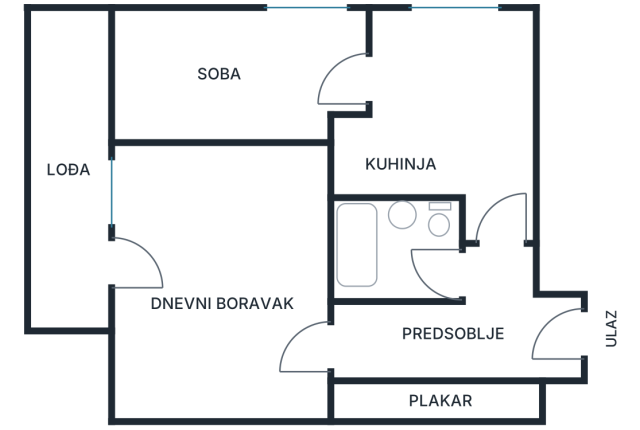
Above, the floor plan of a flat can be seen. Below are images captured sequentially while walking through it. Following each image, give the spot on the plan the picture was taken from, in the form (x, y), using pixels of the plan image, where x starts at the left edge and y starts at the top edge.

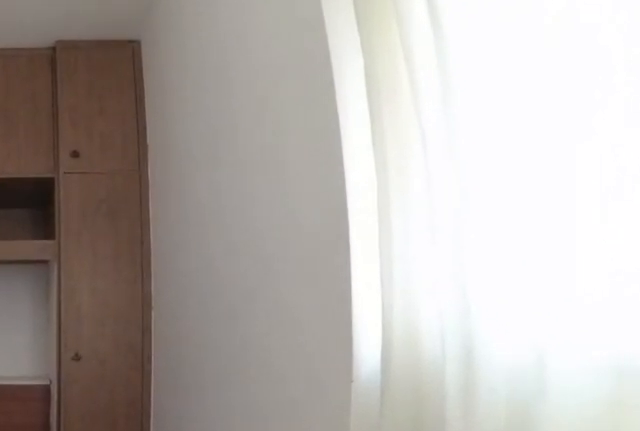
(363, 85)
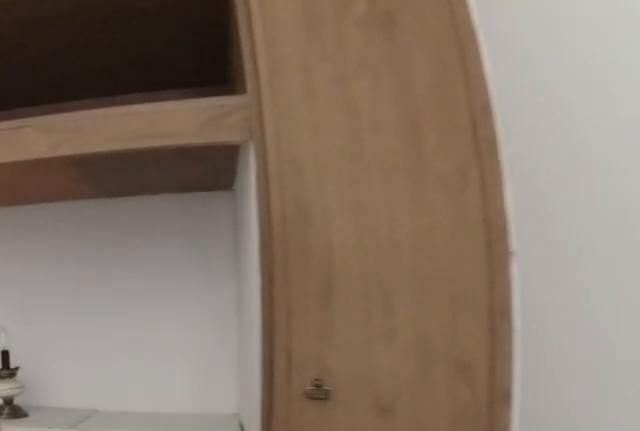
(227, 86)
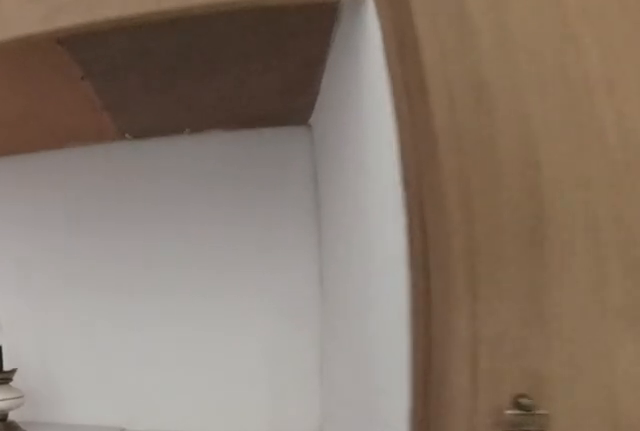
(186, 86)
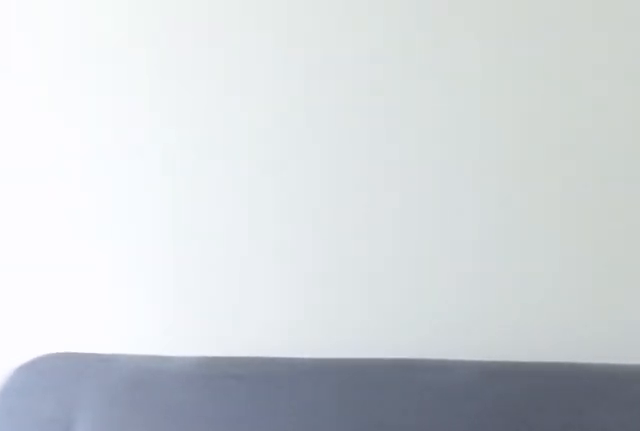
(144, 74)
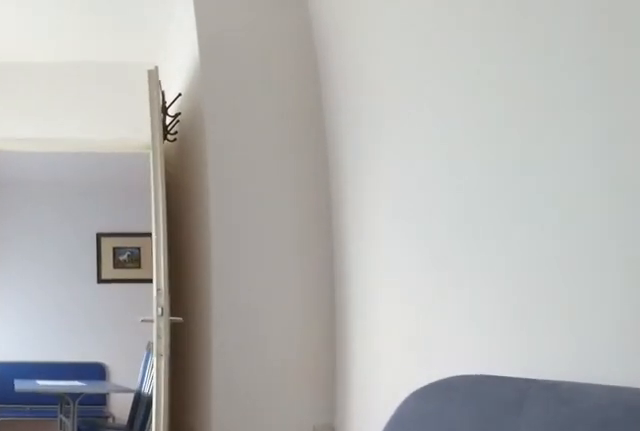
(152, 87)
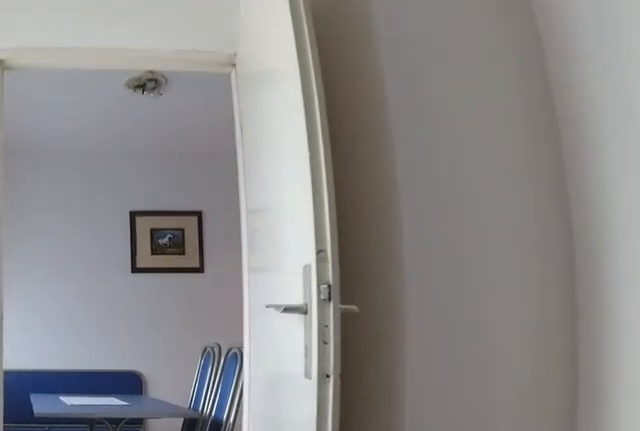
(223, 87)
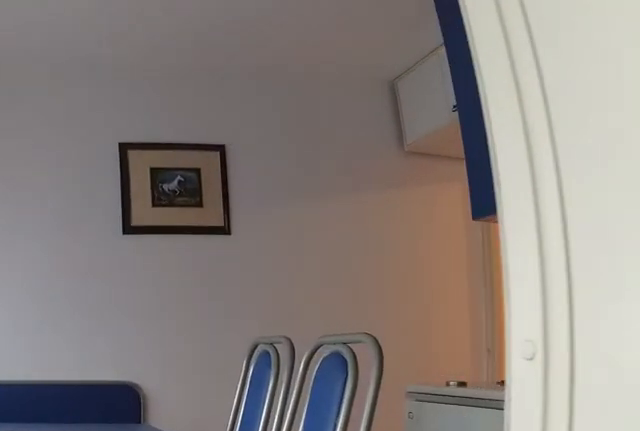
(316, 87)
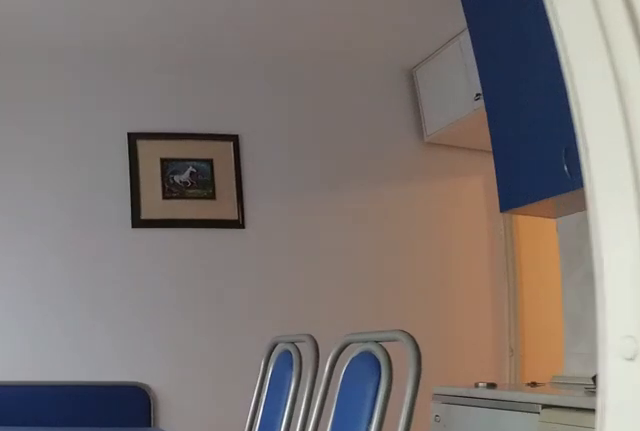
(328, 87)
